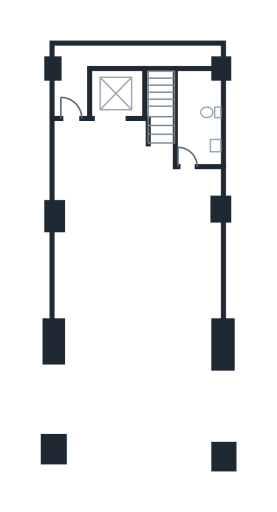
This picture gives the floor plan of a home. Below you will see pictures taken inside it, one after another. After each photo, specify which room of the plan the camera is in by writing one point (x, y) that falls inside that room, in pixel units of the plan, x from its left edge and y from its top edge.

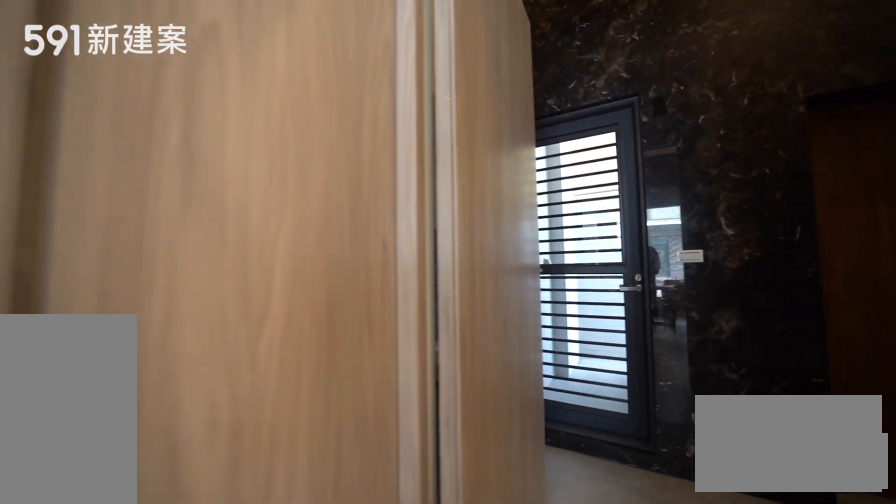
(132, 234)
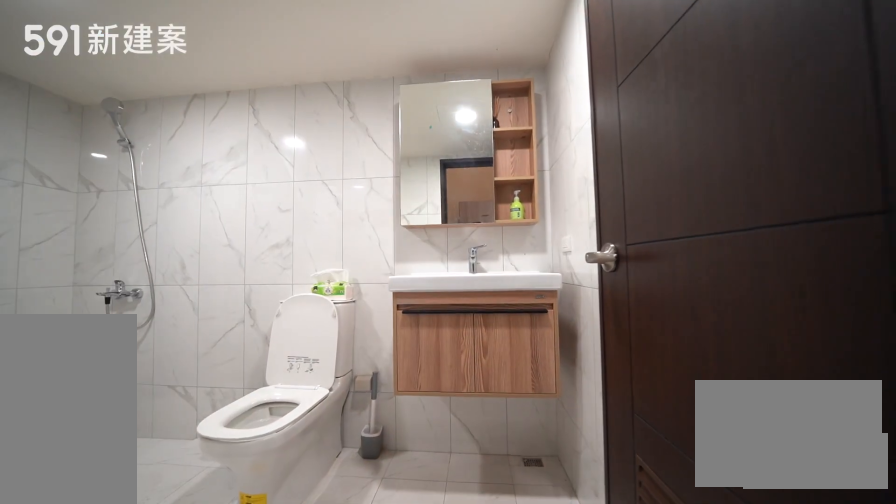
(198, 116)
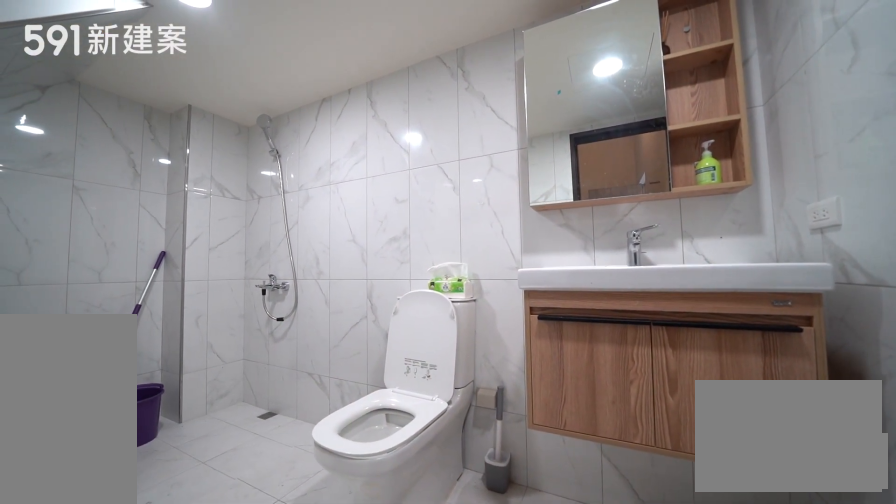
(198, 116)
